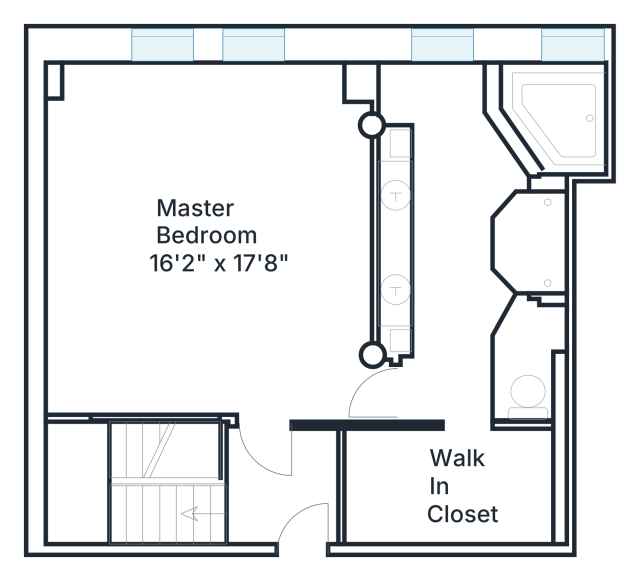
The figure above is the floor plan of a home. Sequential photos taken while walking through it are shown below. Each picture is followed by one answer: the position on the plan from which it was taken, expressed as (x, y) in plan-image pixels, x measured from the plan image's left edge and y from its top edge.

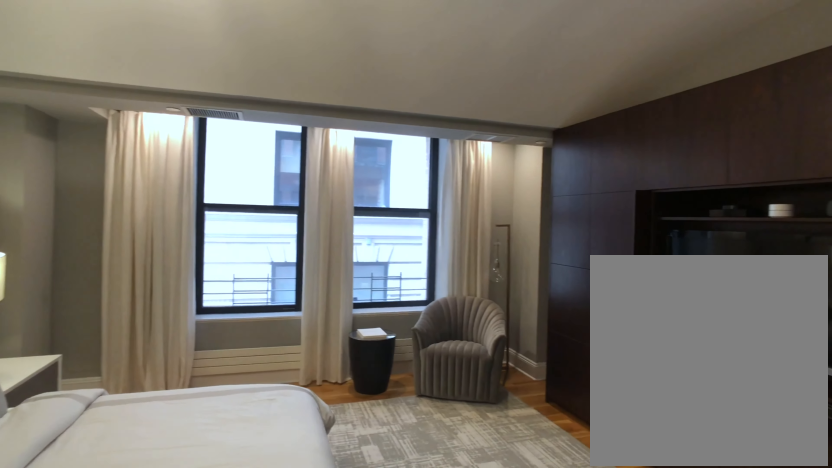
(192, 380)
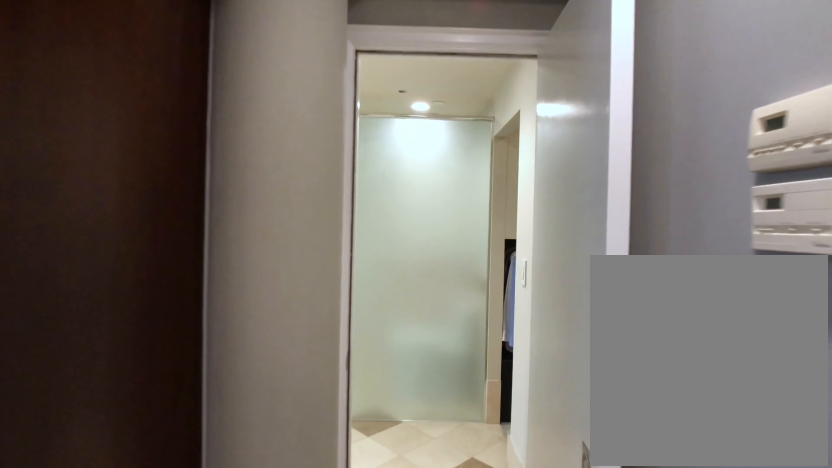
(258, 386)
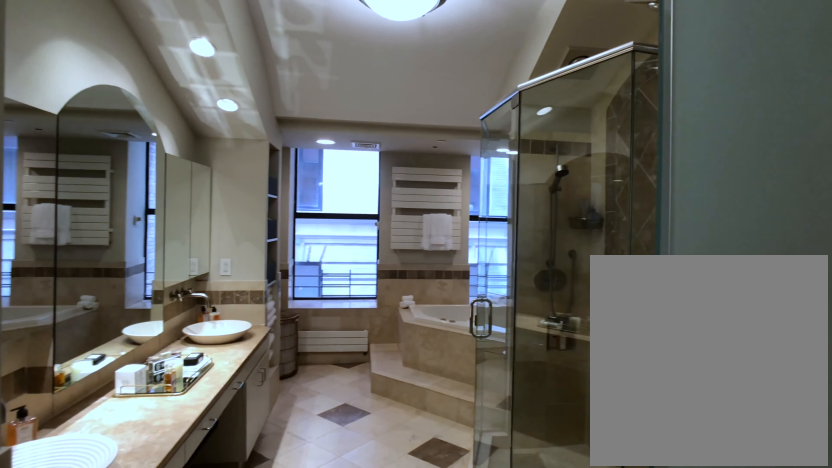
(448, 404)
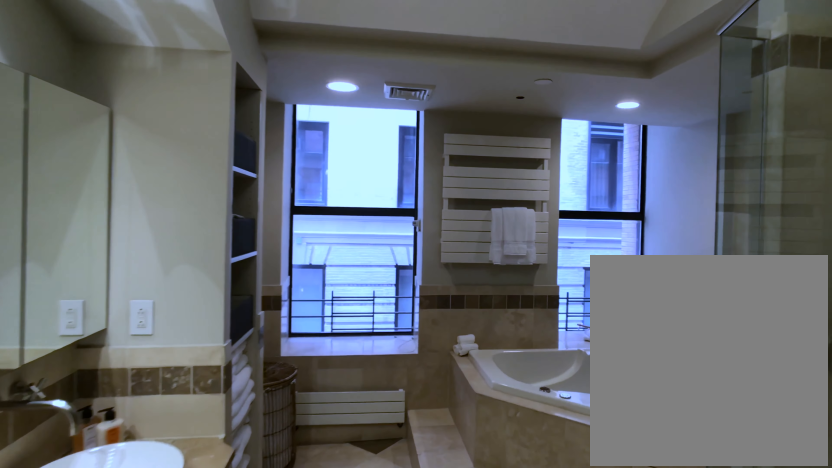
(455, 281)
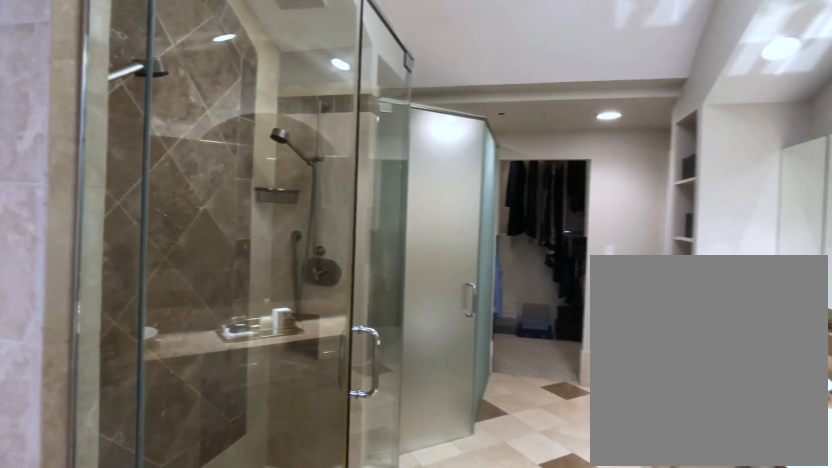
(459, 108)
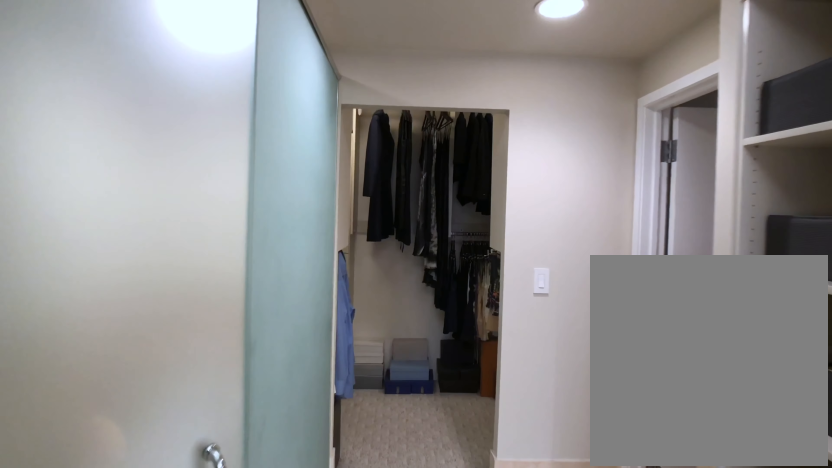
(472, 247)
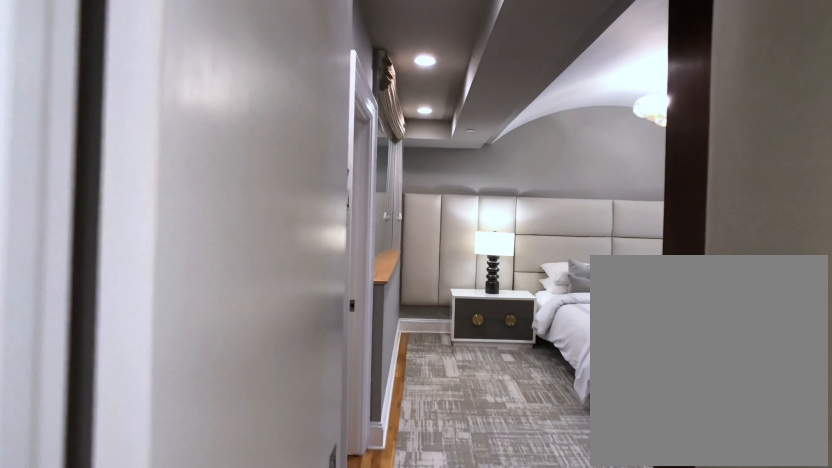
(446, 395)
